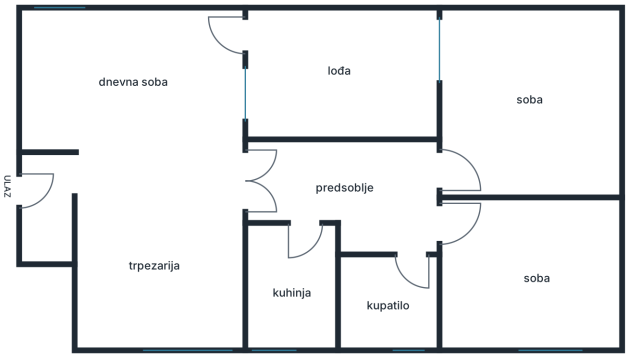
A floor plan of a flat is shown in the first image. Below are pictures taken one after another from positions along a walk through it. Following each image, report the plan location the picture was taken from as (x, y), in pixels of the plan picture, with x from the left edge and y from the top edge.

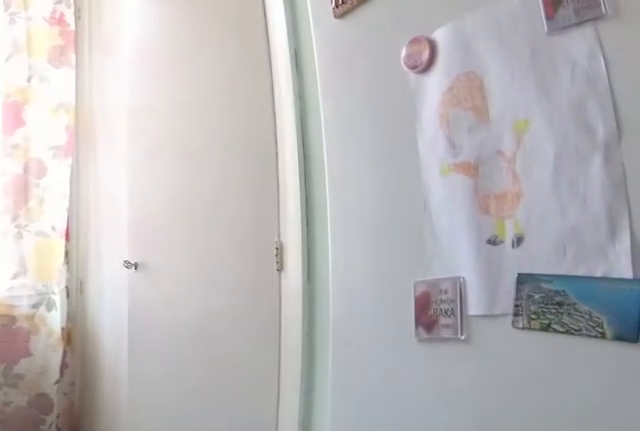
(292, 262)
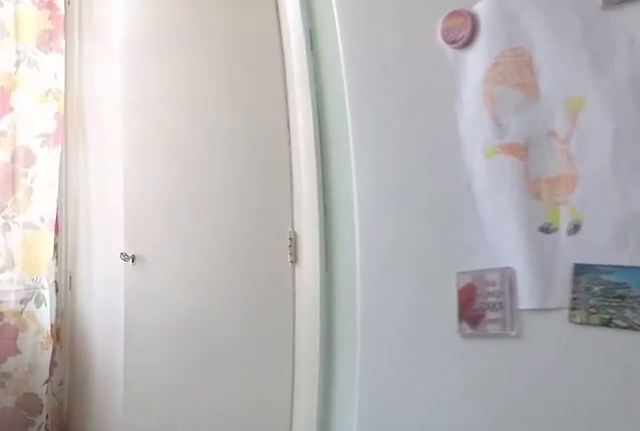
(292, 269)
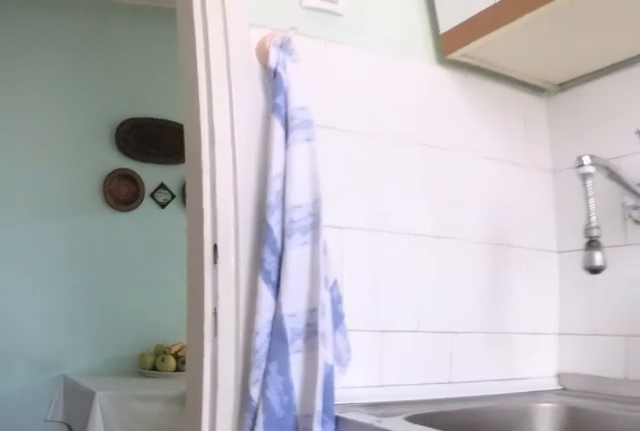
(292, 303)
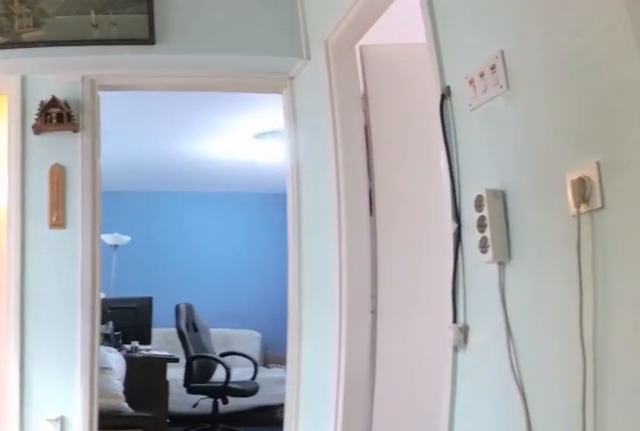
(312, 194)
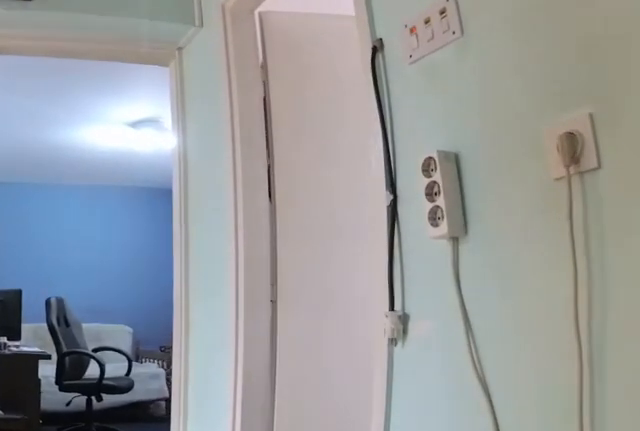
(321, 196)
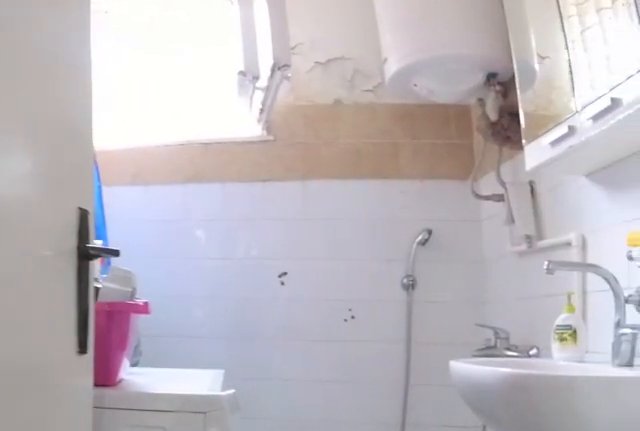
(396, 221)
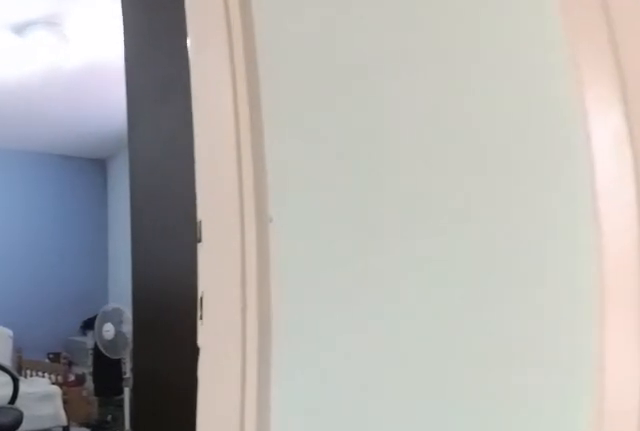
(400, 223)
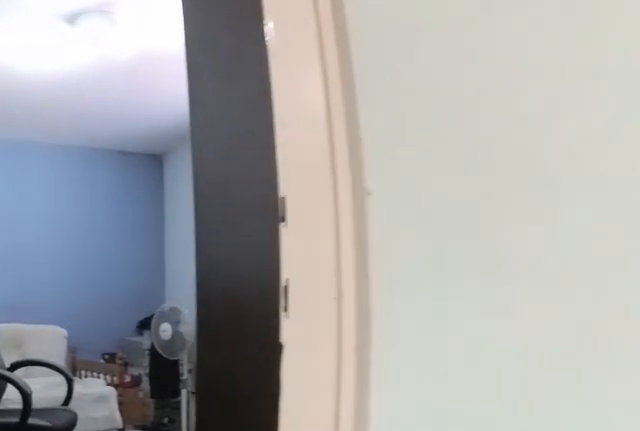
(406, 222)
